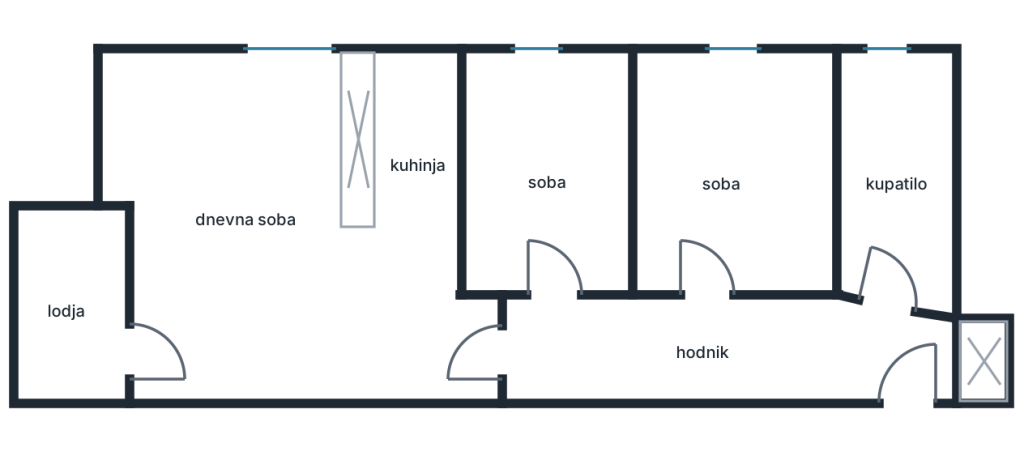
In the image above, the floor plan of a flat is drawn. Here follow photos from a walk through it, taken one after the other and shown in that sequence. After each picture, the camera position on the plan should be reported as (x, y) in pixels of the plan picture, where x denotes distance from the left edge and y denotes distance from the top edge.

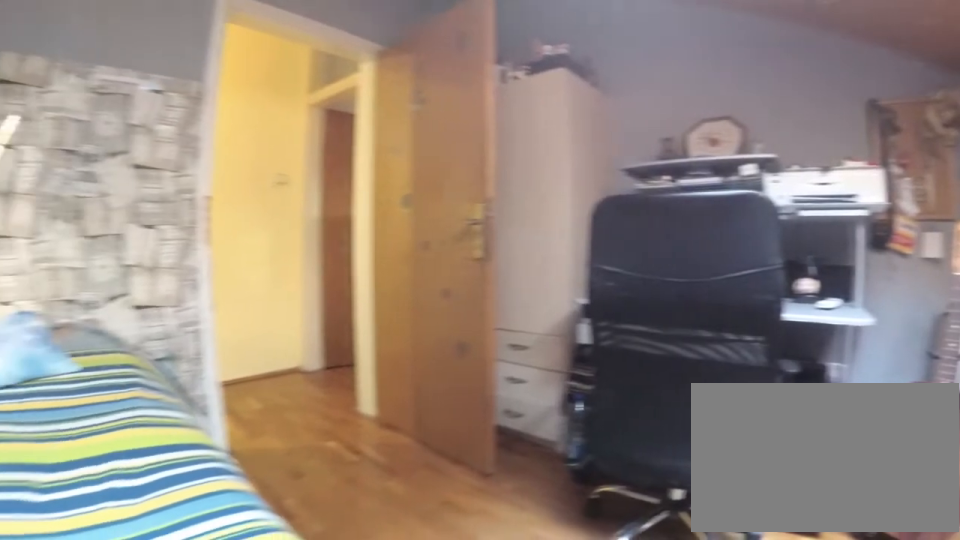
(610, 133)
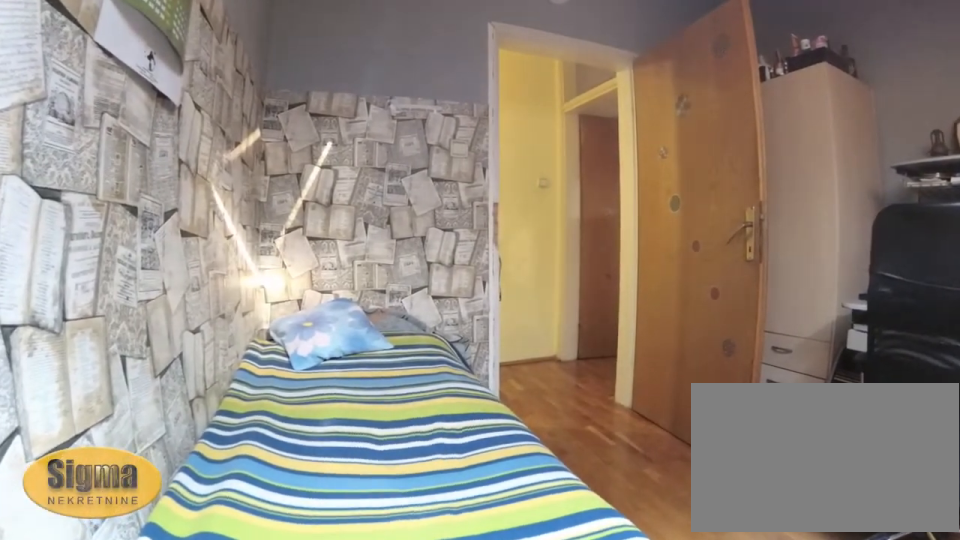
(584, 108)
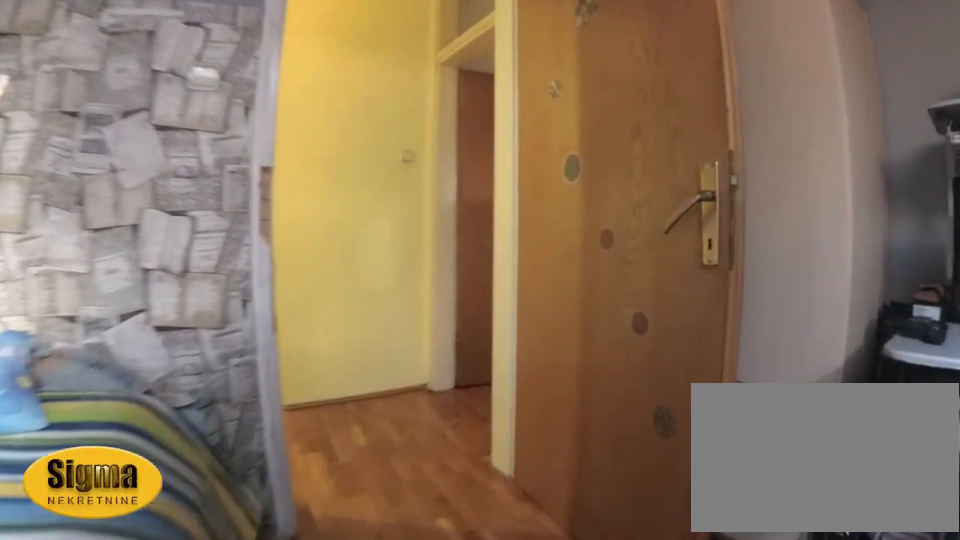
(563, 157)
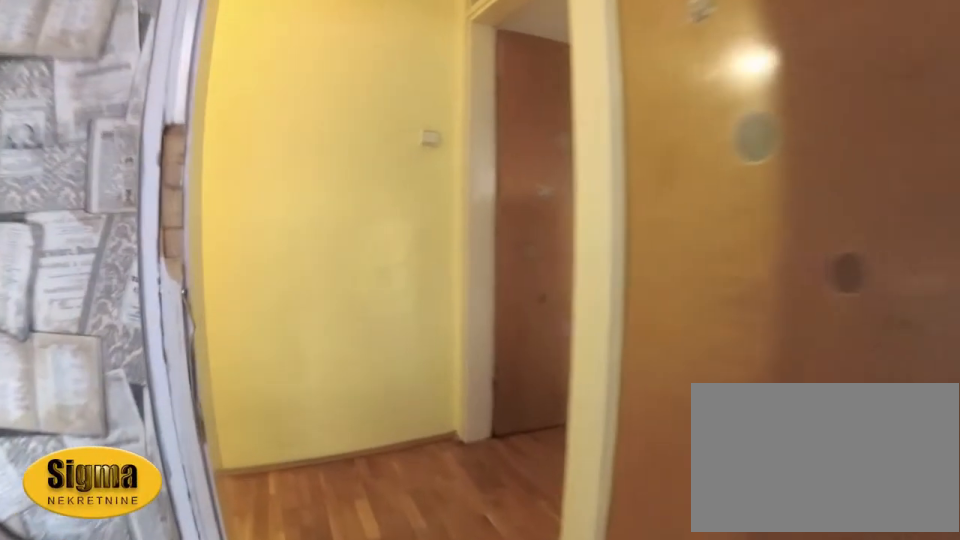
(555, 213)
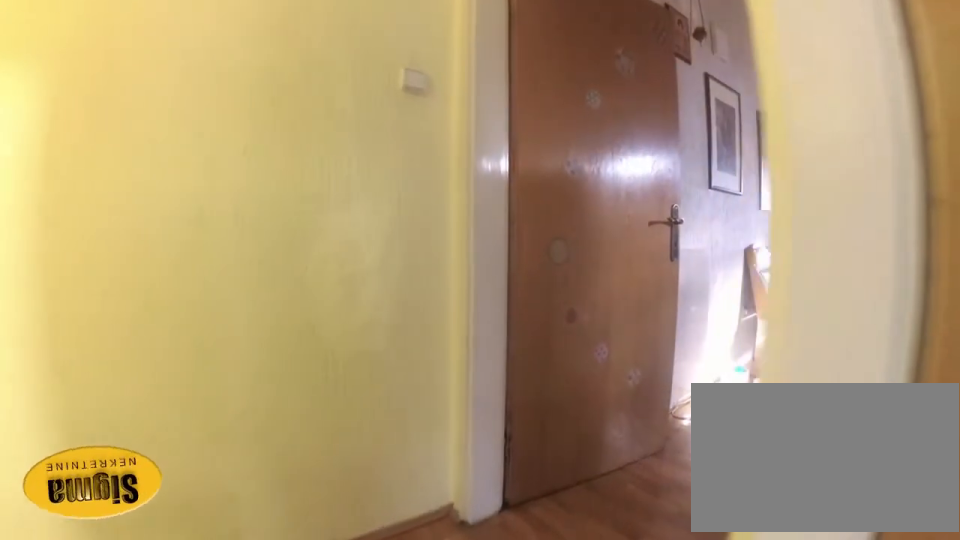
(547, 268)
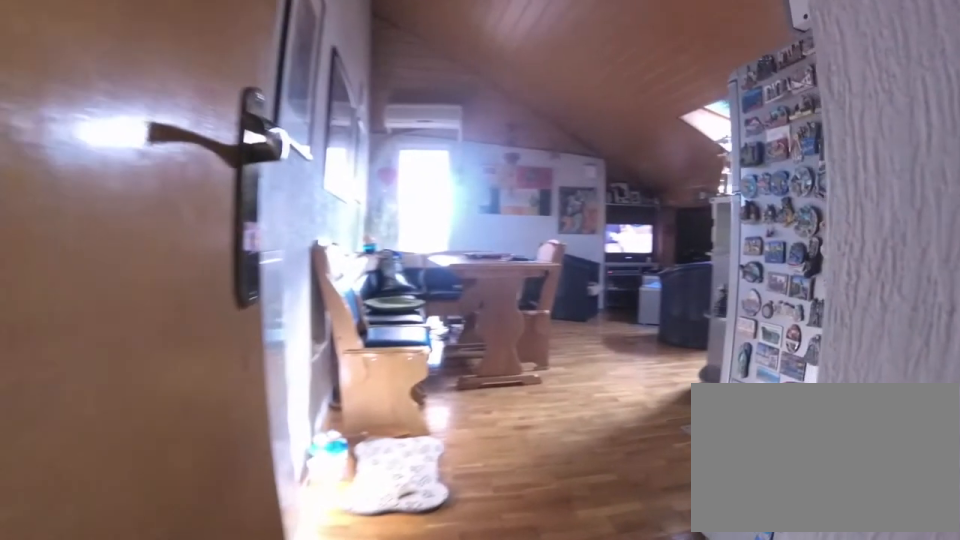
(535, 354)
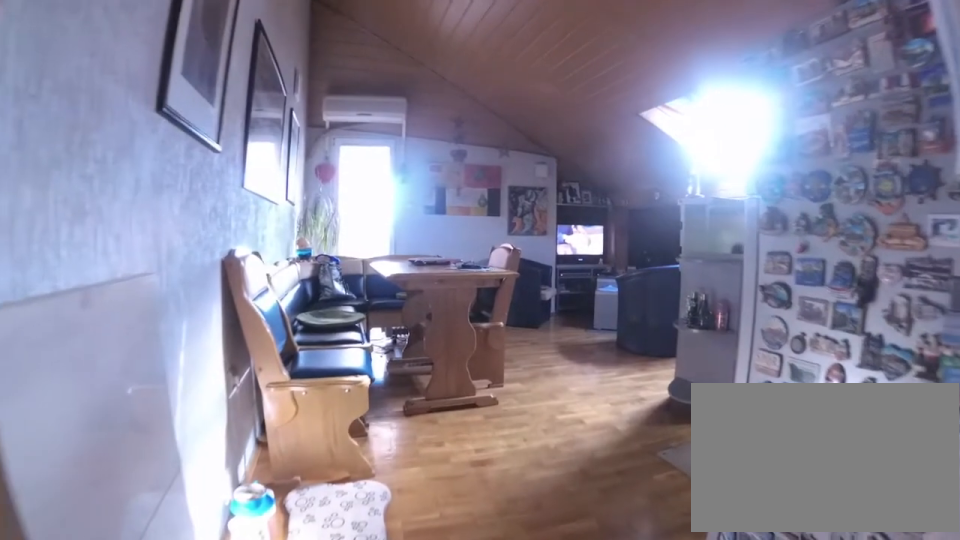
(519, 355)
